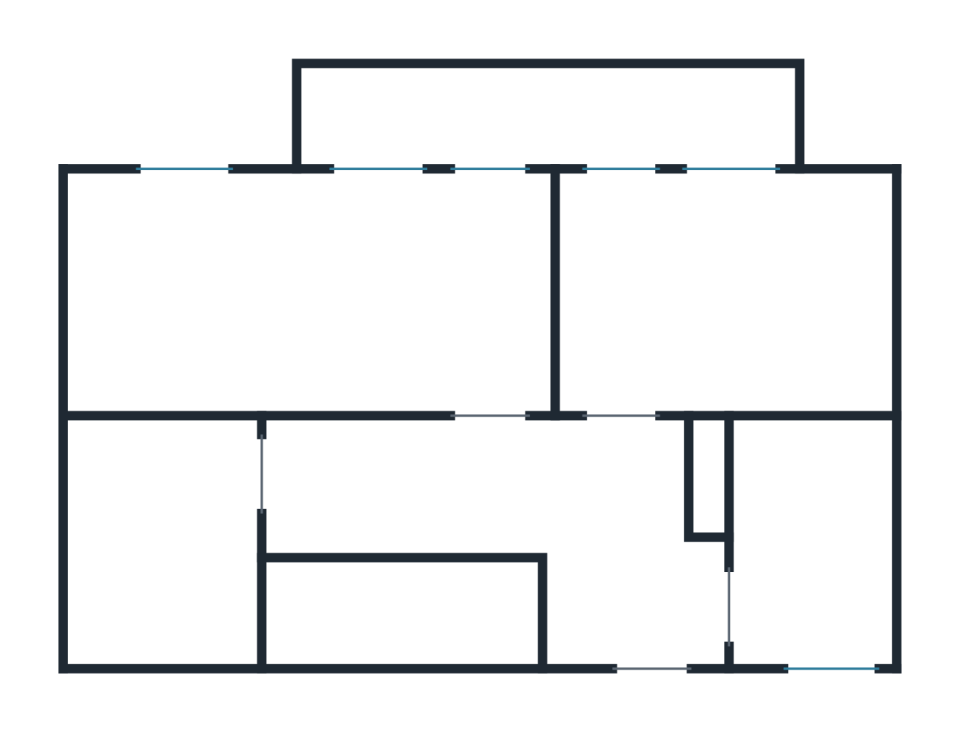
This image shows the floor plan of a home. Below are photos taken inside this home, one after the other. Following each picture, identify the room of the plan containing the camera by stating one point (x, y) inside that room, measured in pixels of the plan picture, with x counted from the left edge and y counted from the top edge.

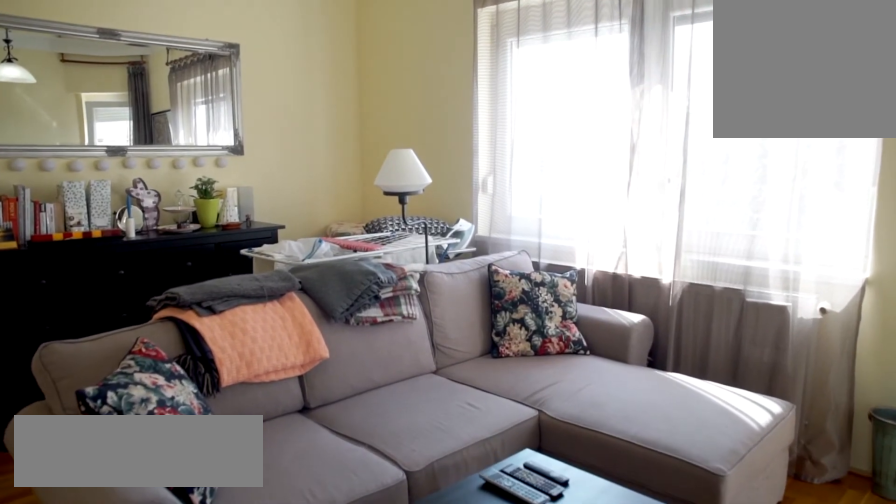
(310, 299)
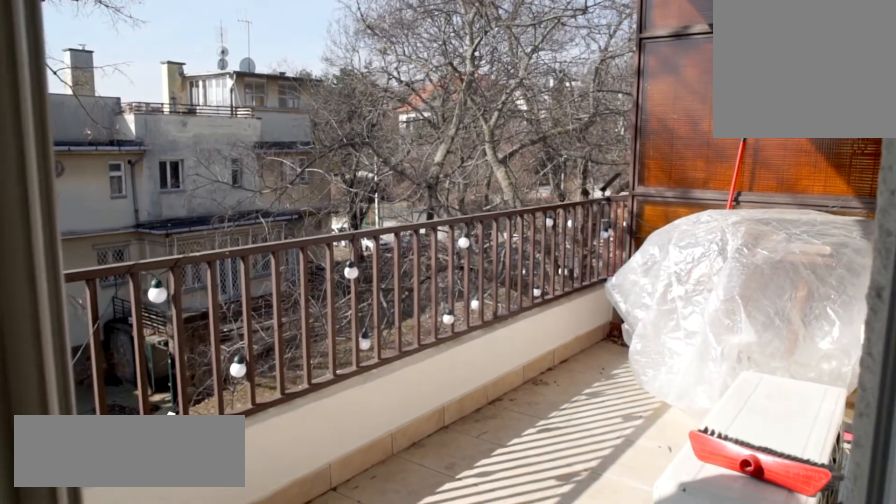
(540, 120)
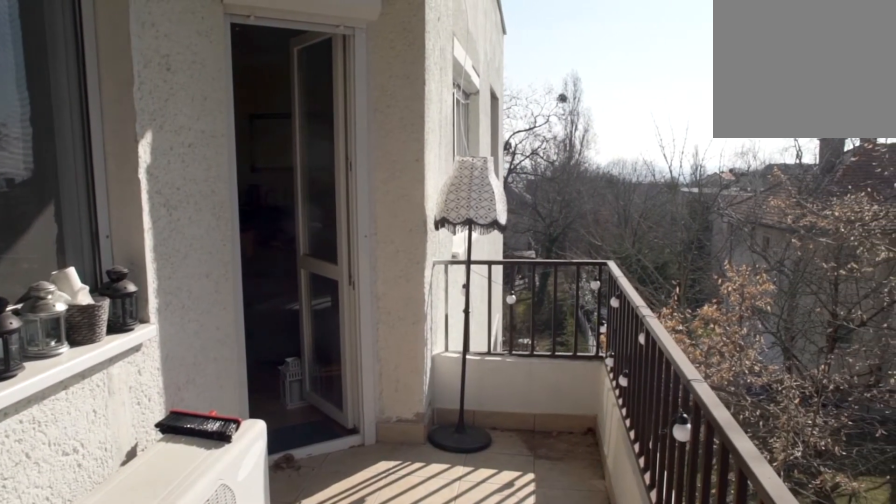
(539, 120)
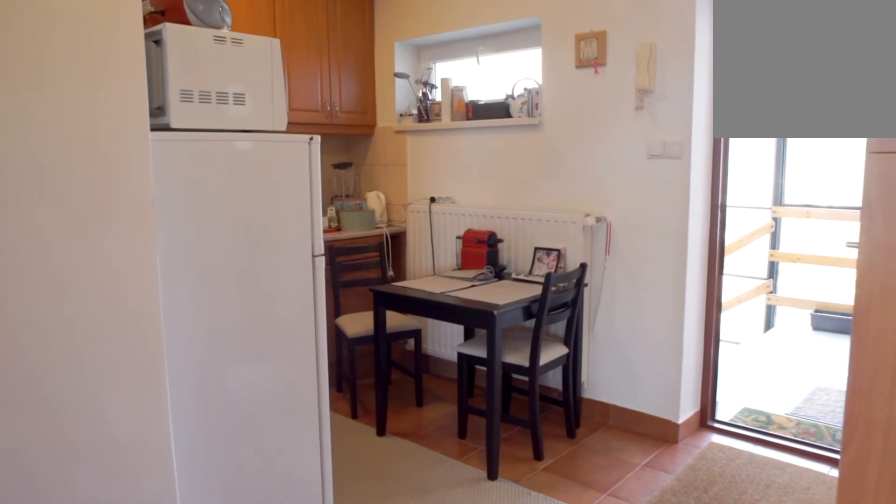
(539, 489)
